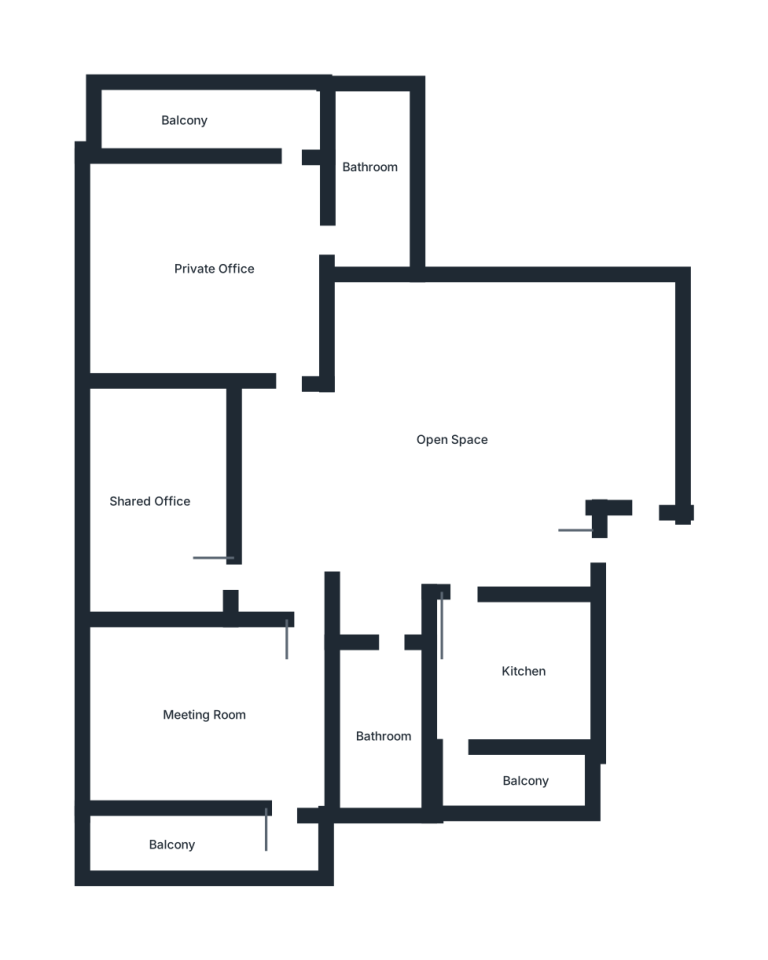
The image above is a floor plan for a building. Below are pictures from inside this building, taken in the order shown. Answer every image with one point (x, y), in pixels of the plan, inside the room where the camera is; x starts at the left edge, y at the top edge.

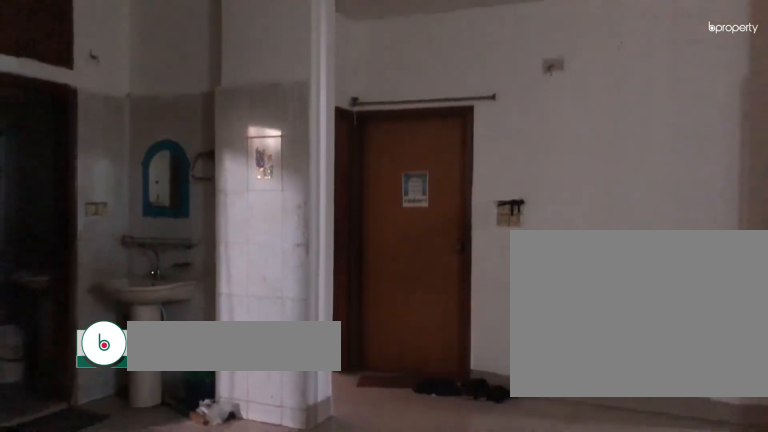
(477, 398)
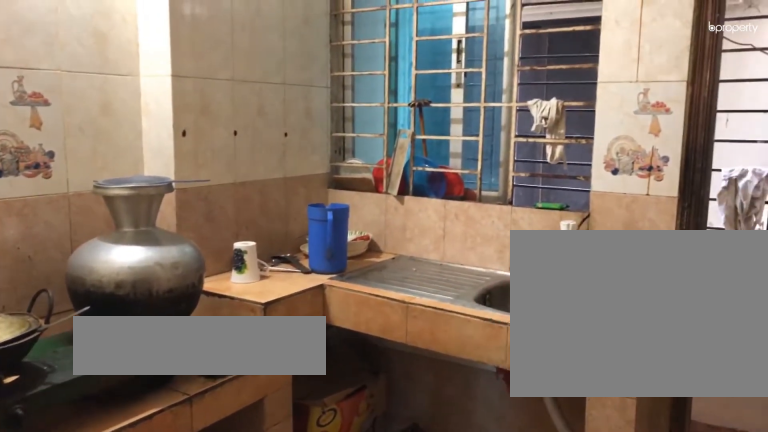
(545, 649)
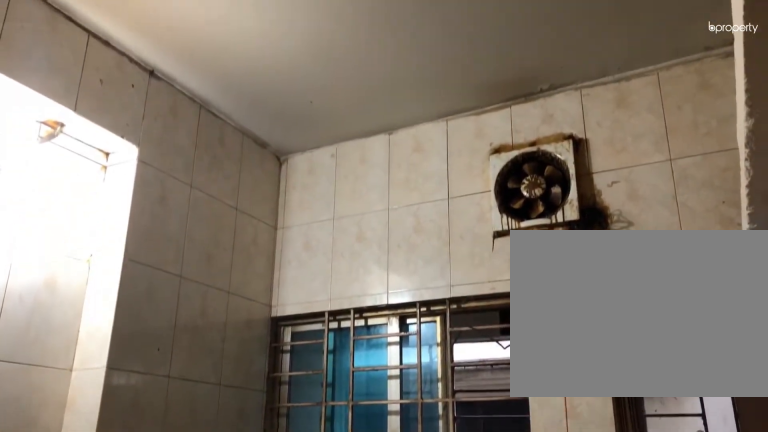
(545, 649)
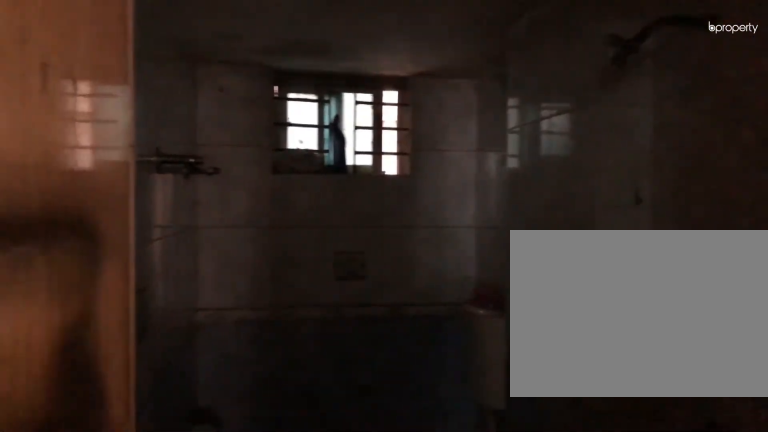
(373, 710)
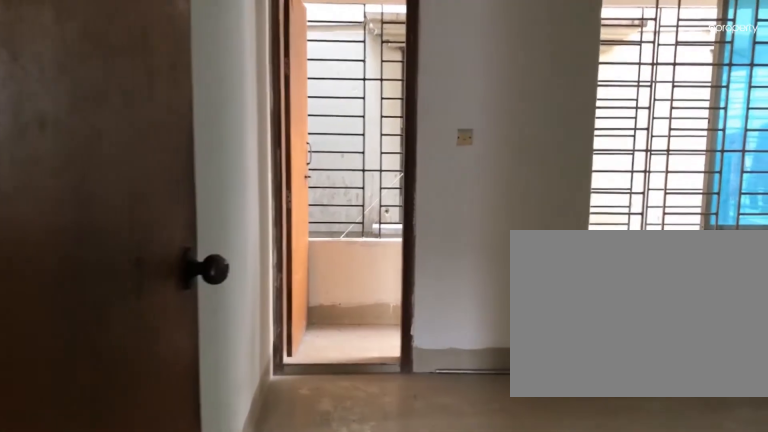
(209, 687)
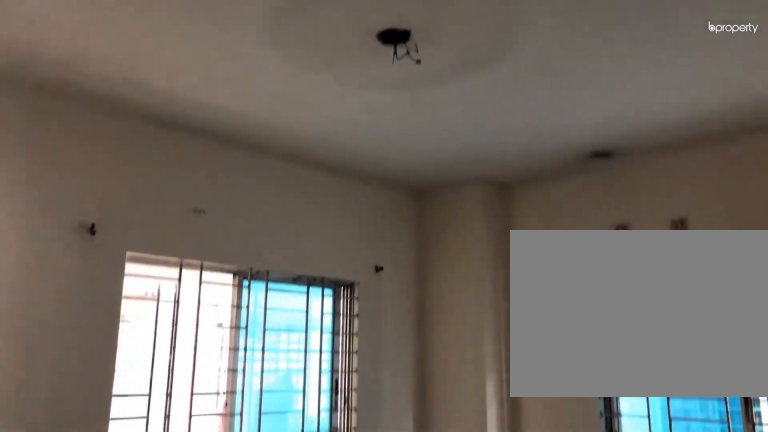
(209, 687)
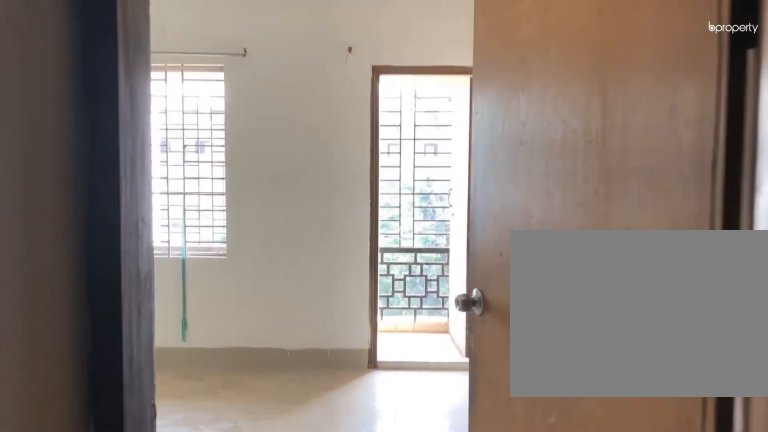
(292, 388)
